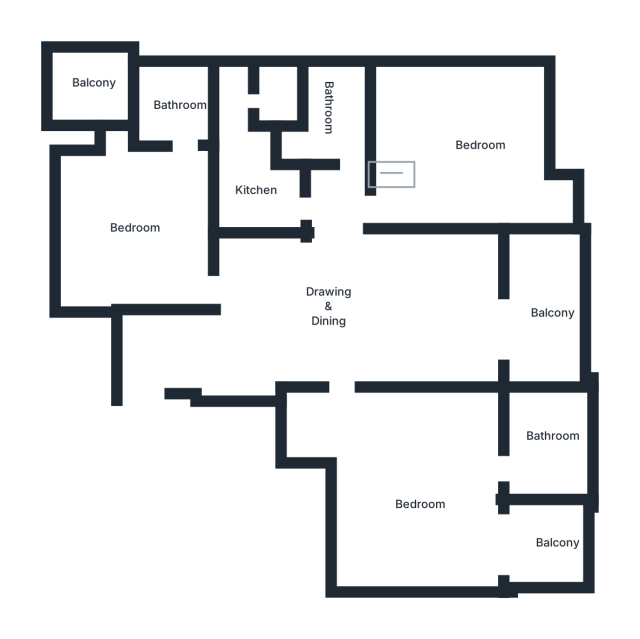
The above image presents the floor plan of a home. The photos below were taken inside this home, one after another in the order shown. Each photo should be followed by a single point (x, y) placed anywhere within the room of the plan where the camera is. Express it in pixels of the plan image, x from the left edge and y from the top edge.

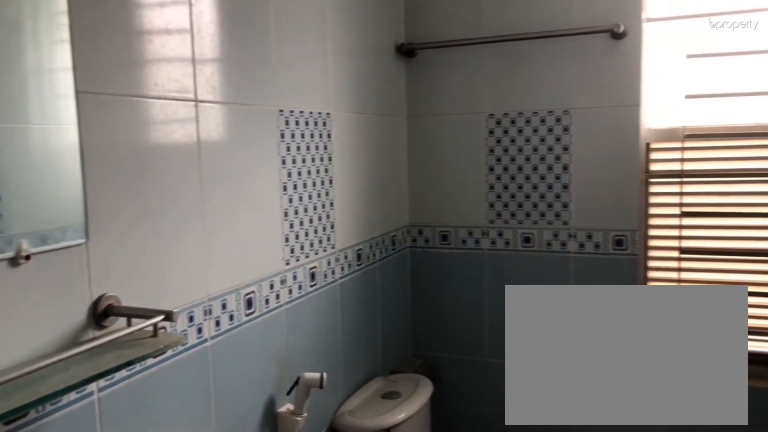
(179, 104)
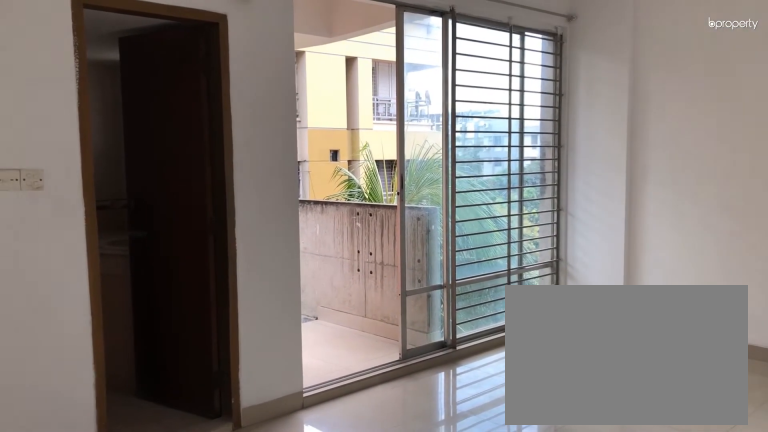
(422, 501)
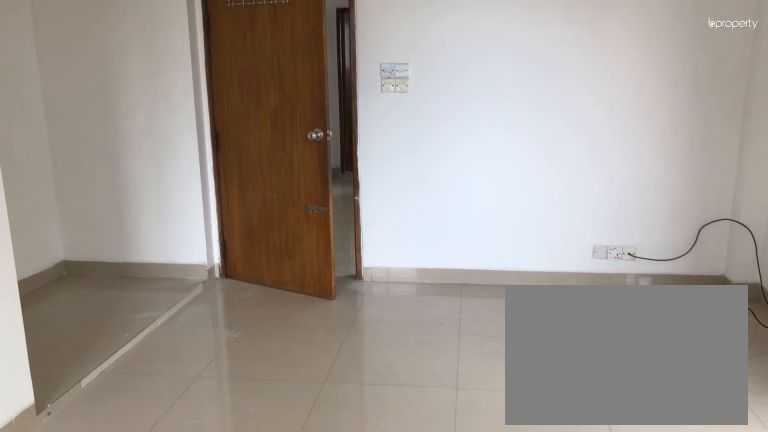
(422, 501)
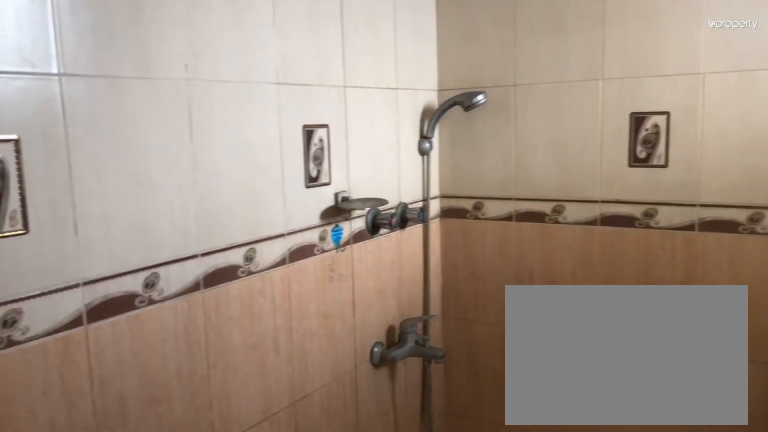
(552, 437)
